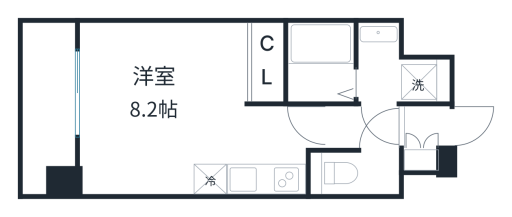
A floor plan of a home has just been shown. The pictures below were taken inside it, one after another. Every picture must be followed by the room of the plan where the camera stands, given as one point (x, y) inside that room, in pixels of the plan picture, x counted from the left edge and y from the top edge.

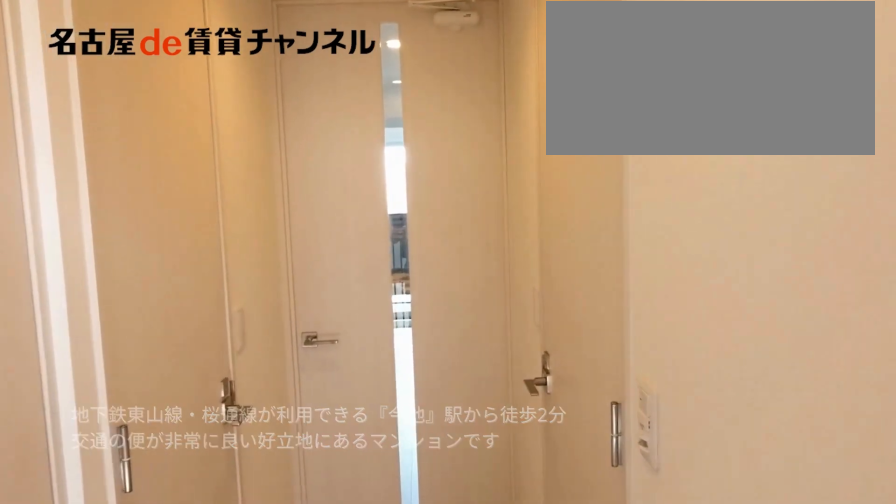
(390, 127)
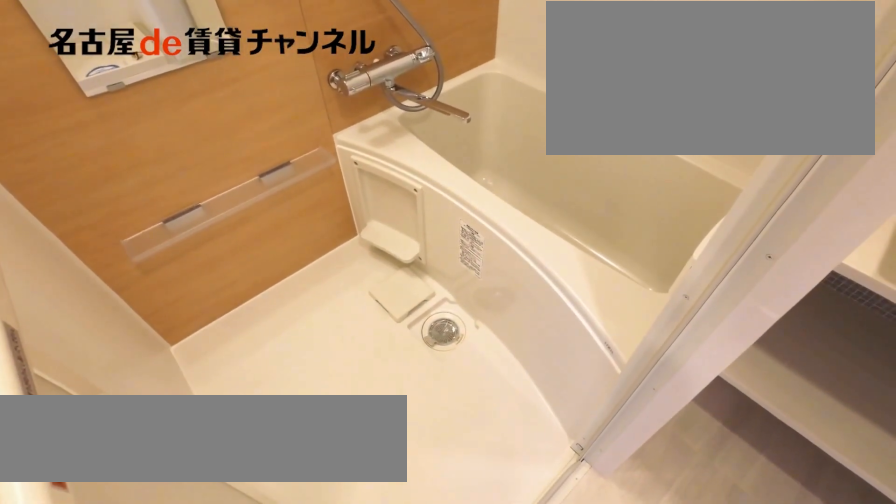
(321, 62)
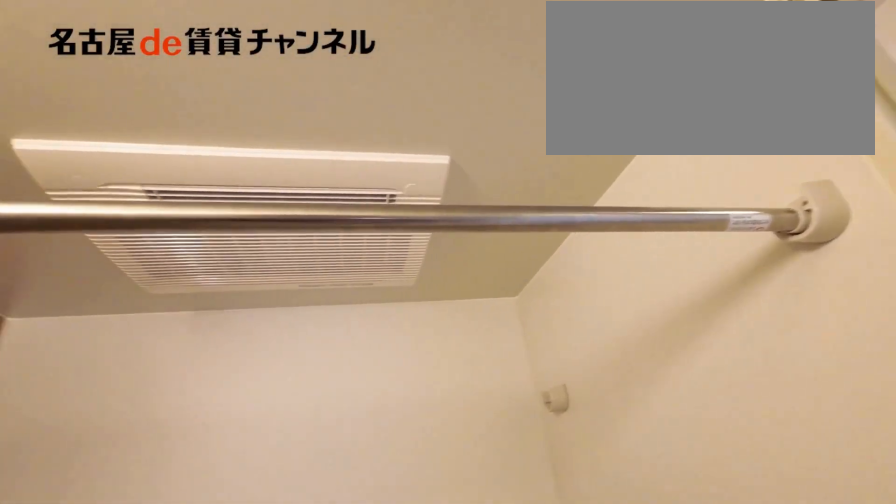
(321, 62)
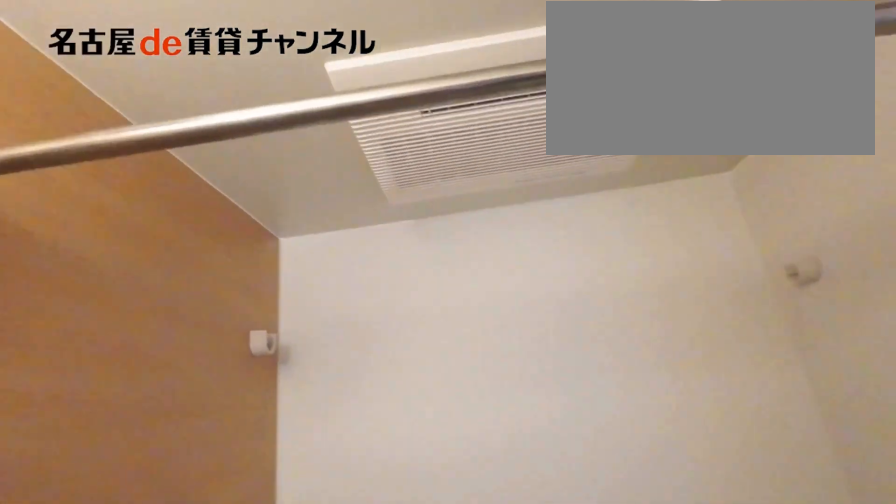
(321, 62)
